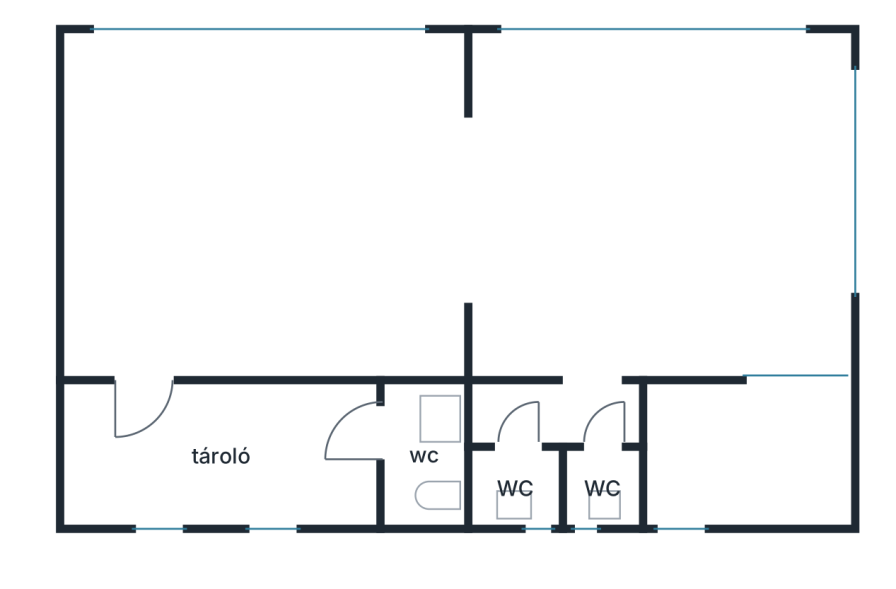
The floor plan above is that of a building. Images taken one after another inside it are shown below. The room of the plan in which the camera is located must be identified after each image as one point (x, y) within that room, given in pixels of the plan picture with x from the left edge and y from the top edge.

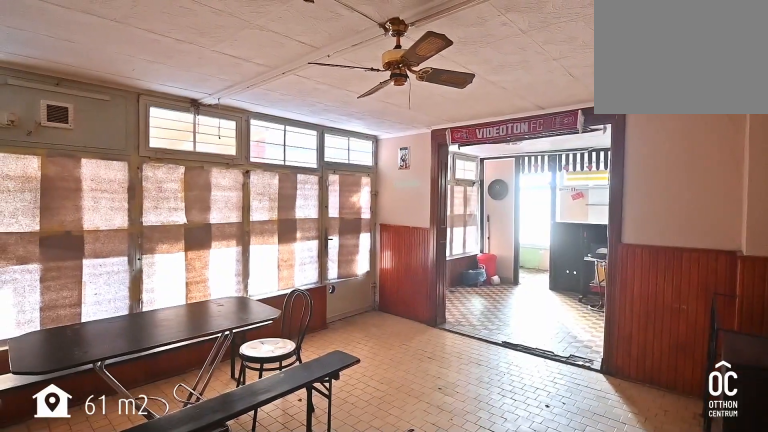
(270, 201)
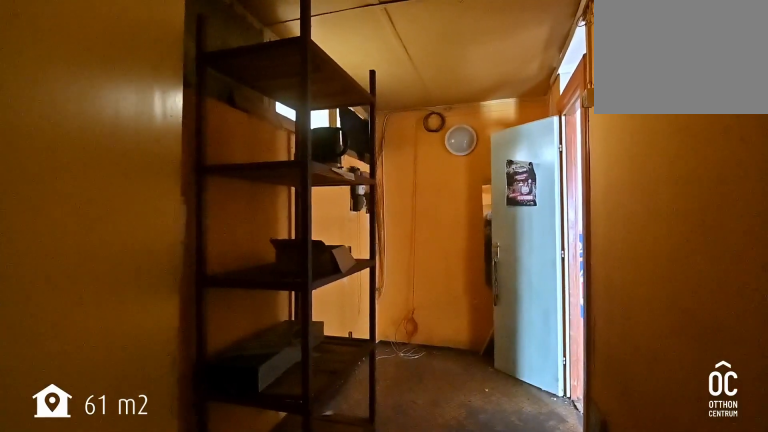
(242, 454)
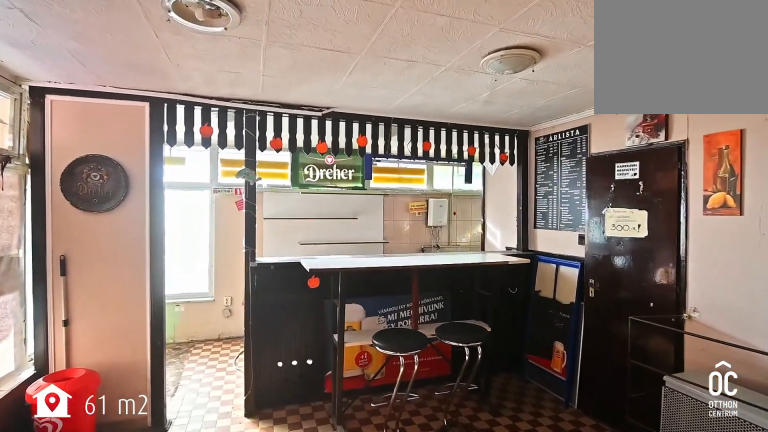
(750, 214)
